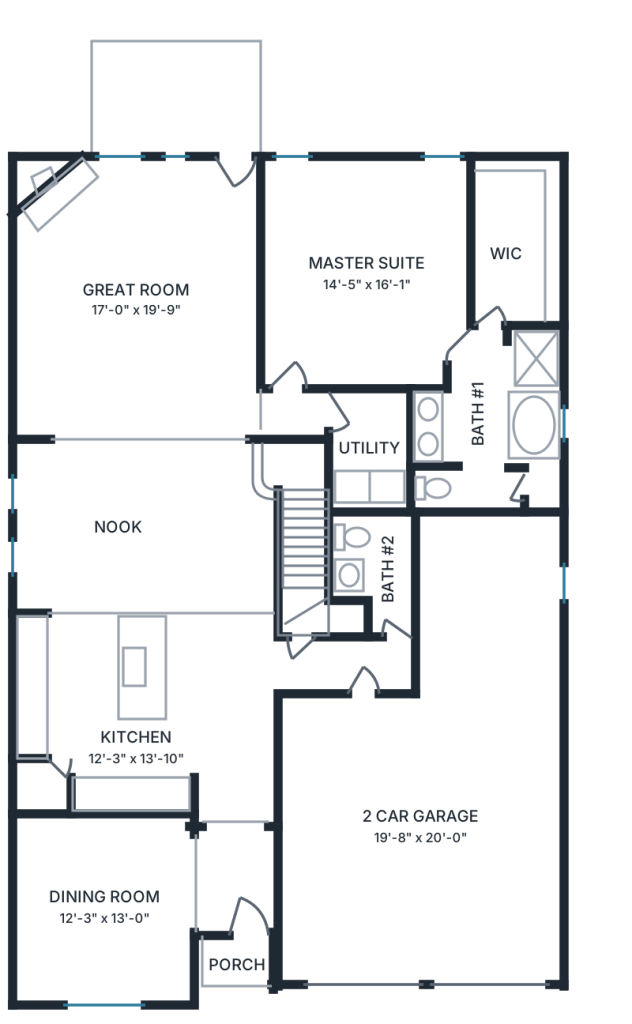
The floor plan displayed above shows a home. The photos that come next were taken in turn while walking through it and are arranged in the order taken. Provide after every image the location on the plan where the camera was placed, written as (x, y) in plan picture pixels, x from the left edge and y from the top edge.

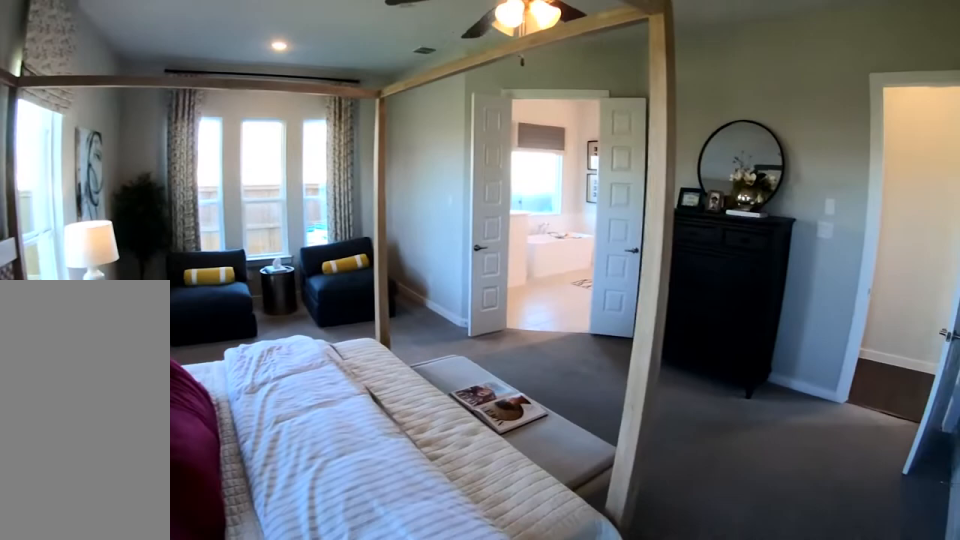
(289, 283)
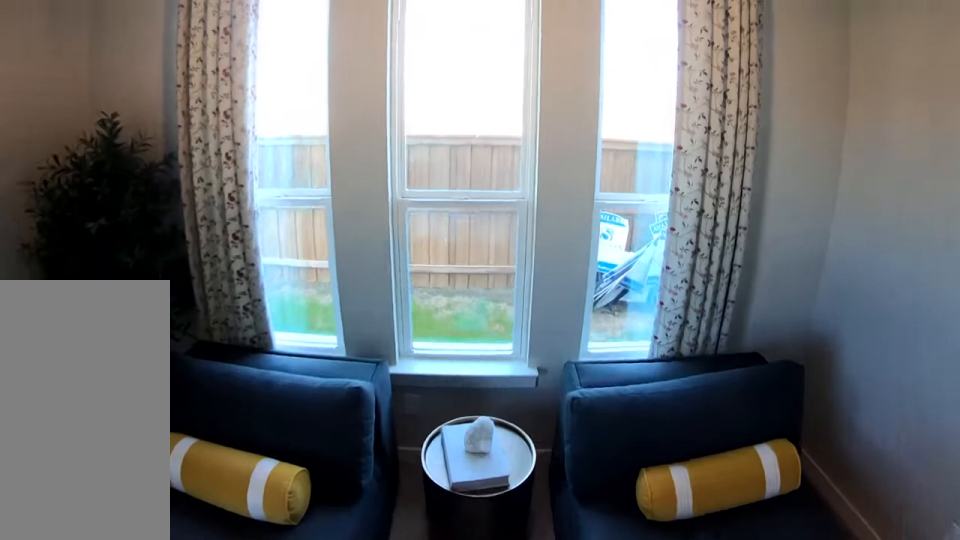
(413, 308)
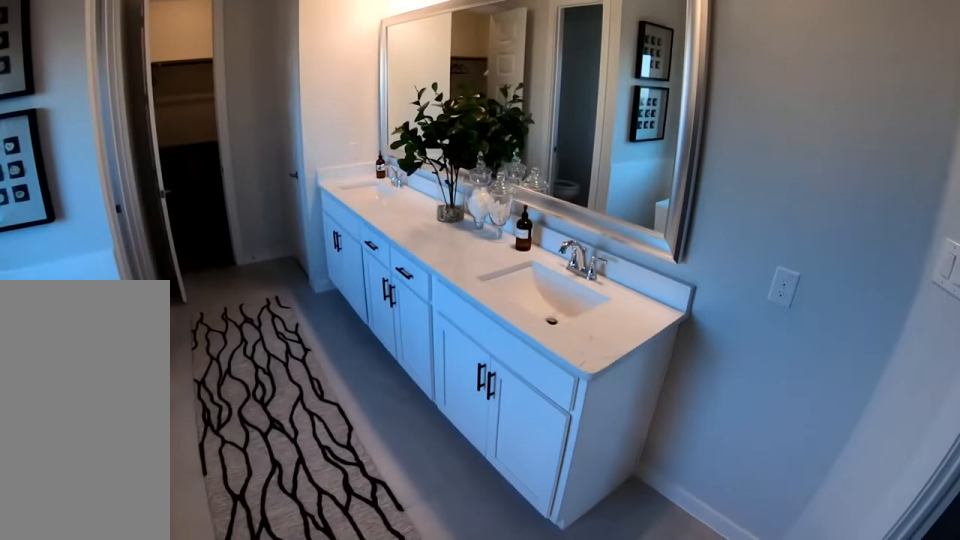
(448, 428)
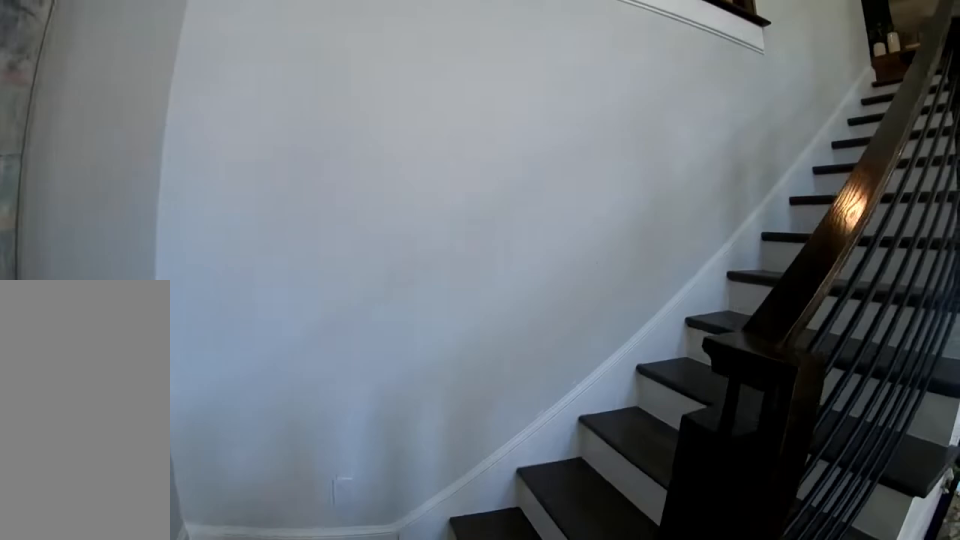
(238, 396)
